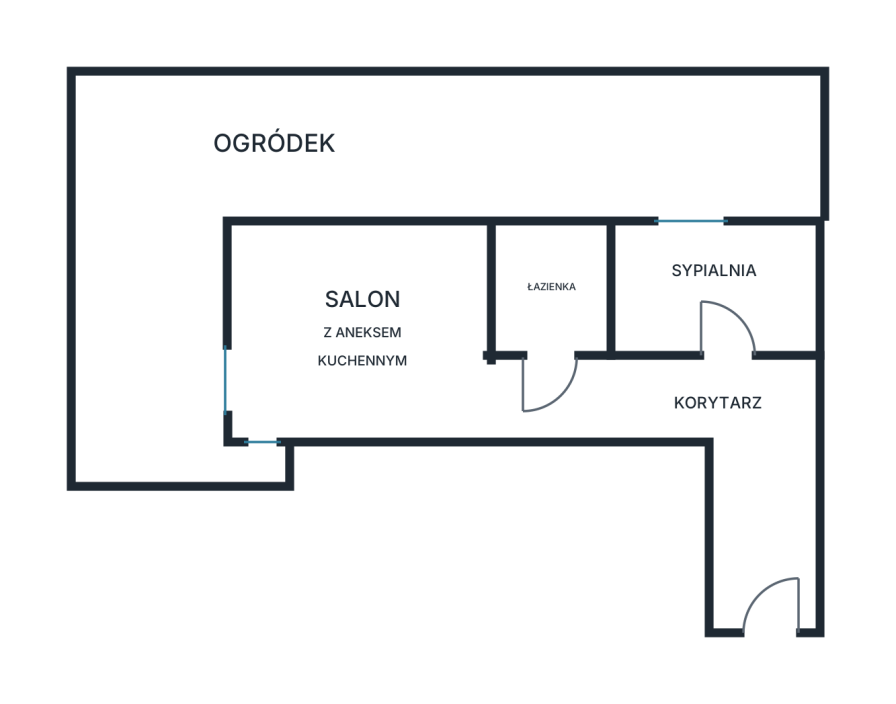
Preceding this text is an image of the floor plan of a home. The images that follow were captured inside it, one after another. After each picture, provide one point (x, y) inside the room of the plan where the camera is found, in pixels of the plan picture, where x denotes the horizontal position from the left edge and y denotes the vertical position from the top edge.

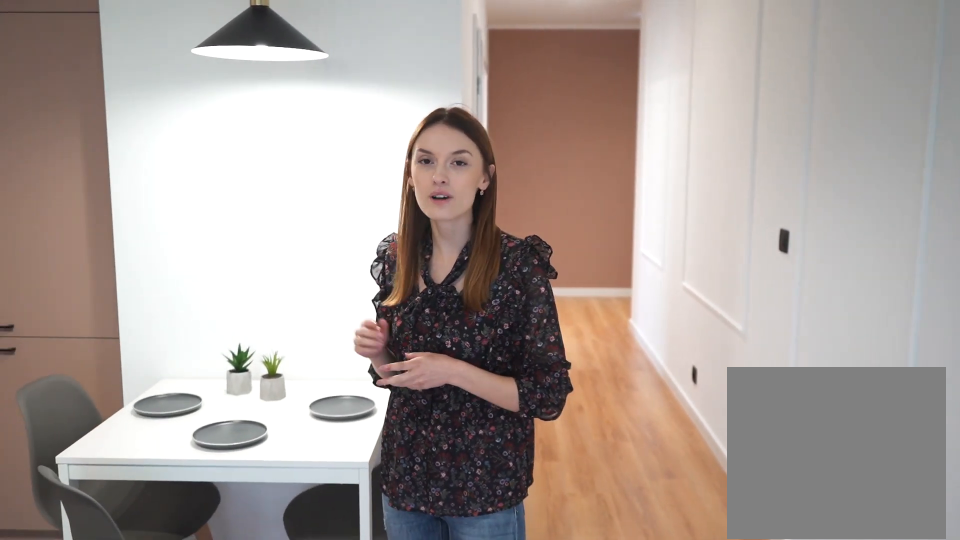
(358, 331)
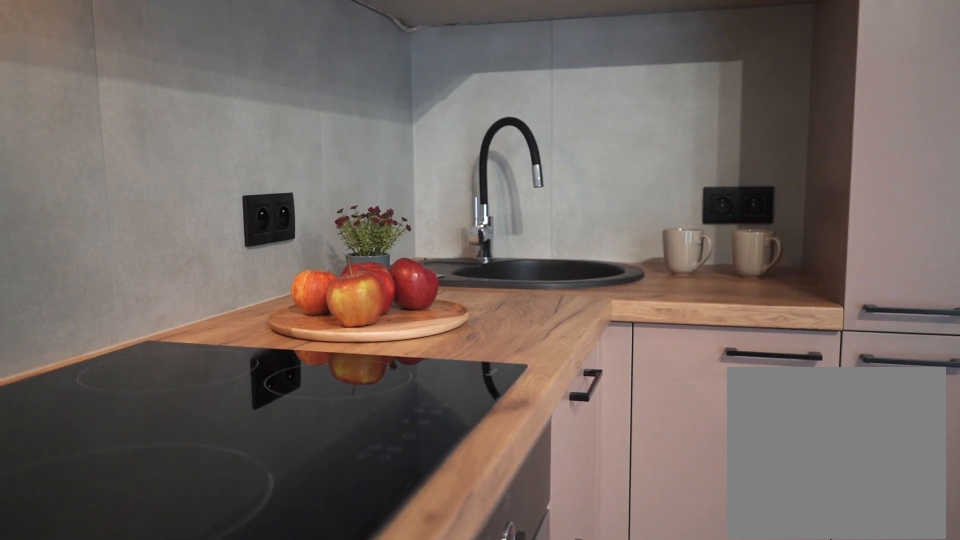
(358, 332)
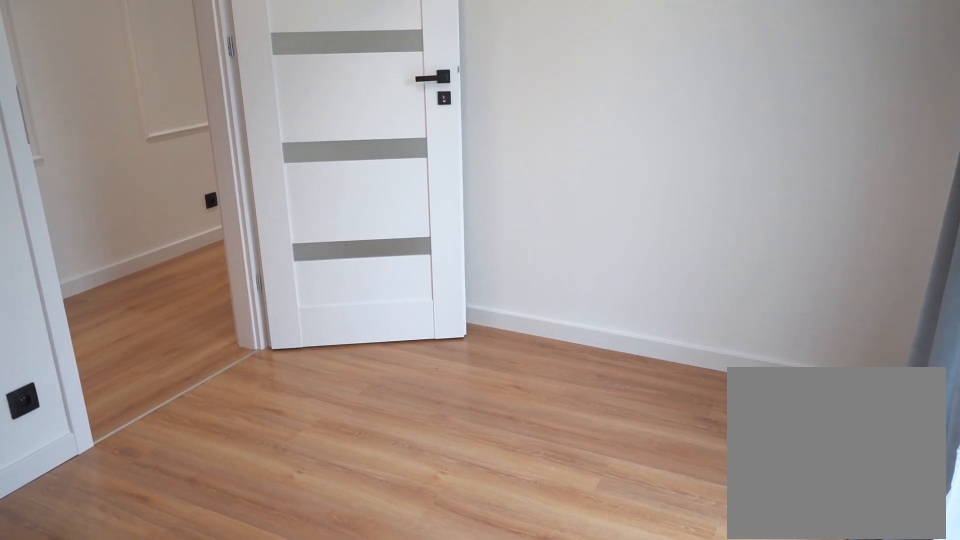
(713, 284)
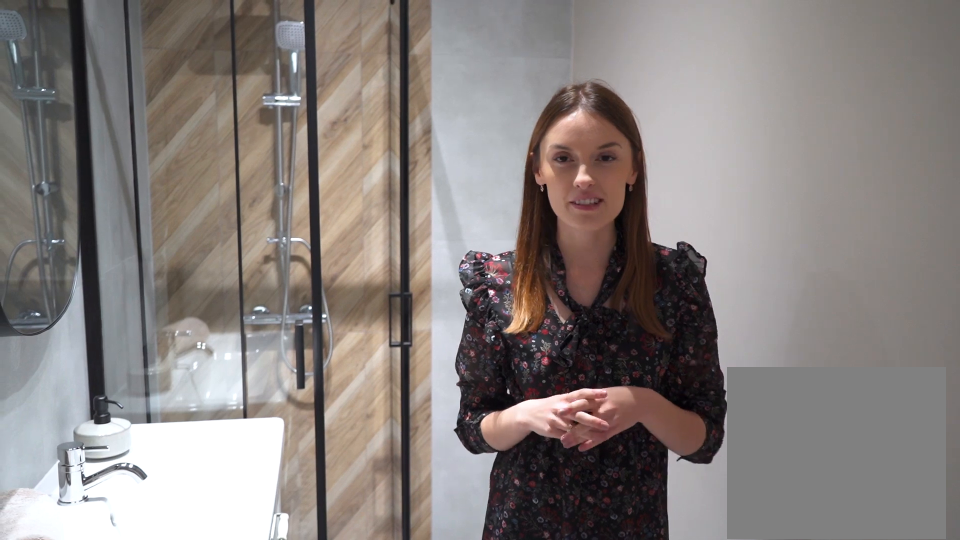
(551, 288)
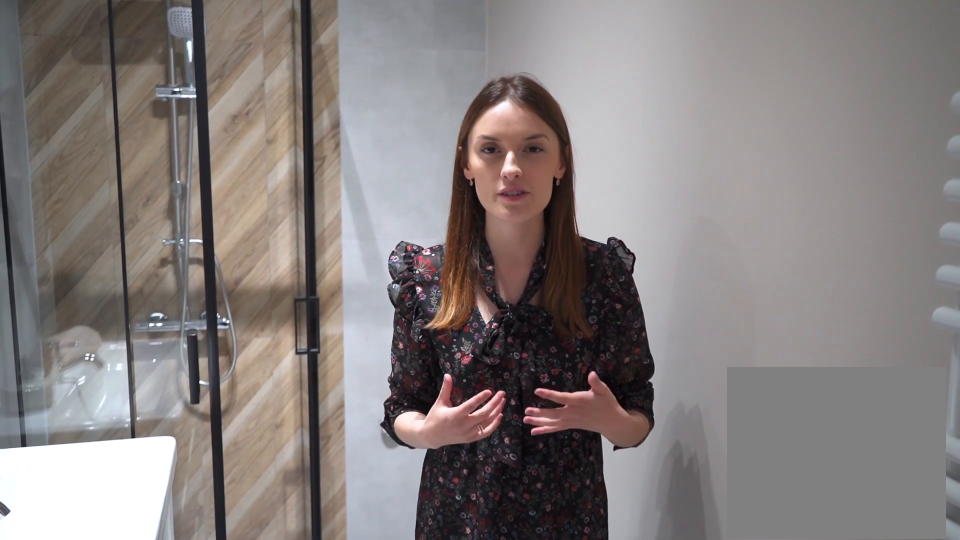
(550, 288)
